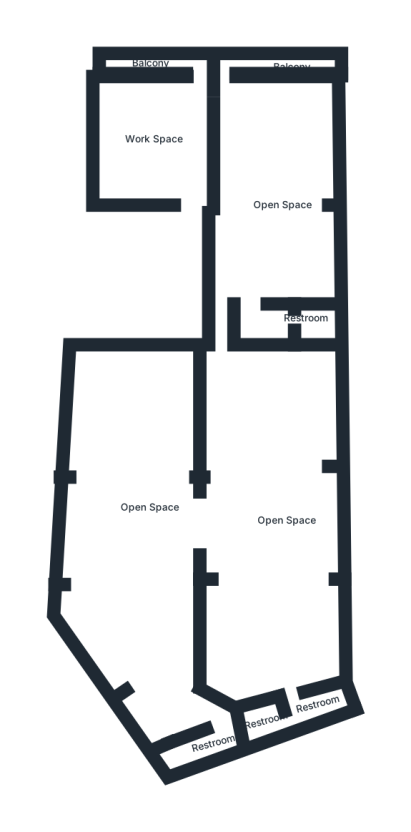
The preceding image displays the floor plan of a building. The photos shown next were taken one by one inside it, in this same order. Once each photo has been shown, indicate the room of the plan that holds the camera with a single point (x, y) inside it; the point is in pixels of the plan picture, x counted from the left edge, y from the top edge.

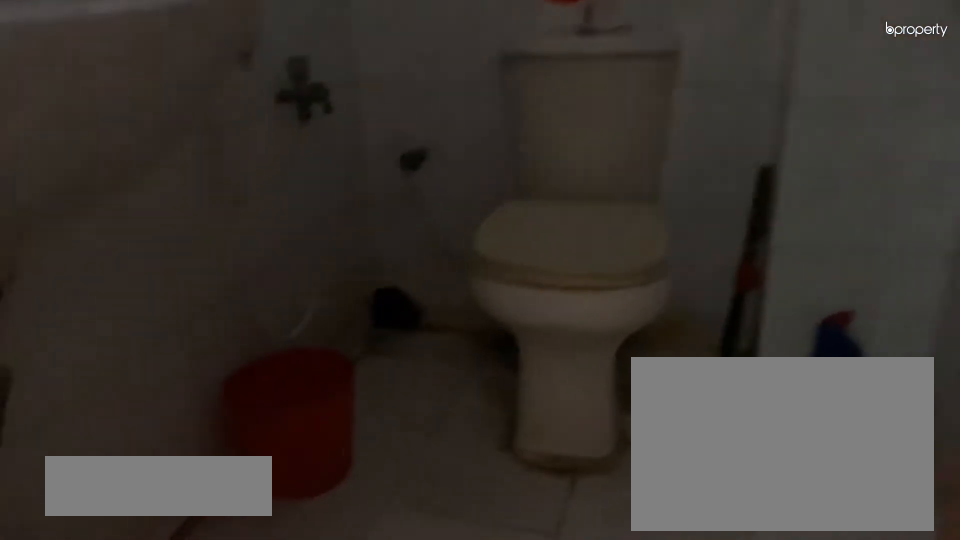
(312, 318)
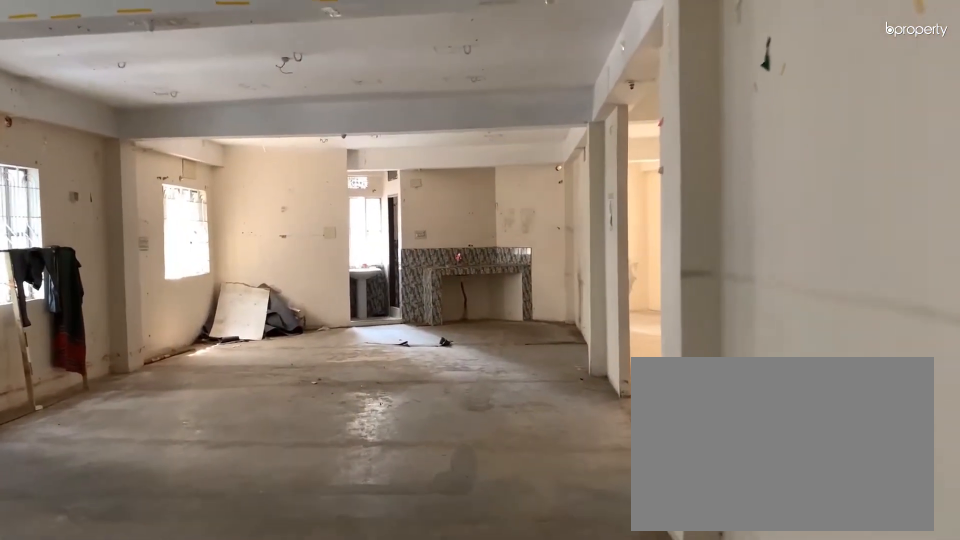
(268, 542)
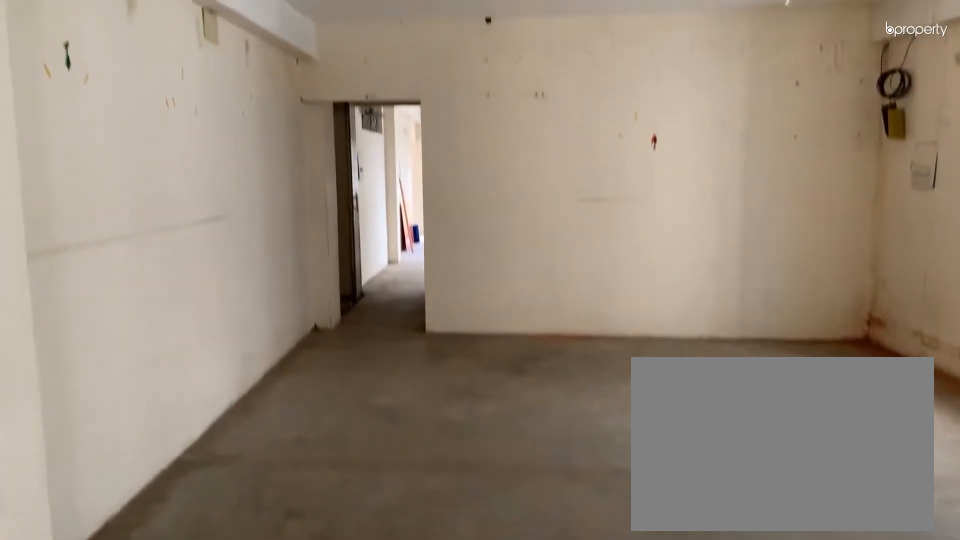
(268, 542)
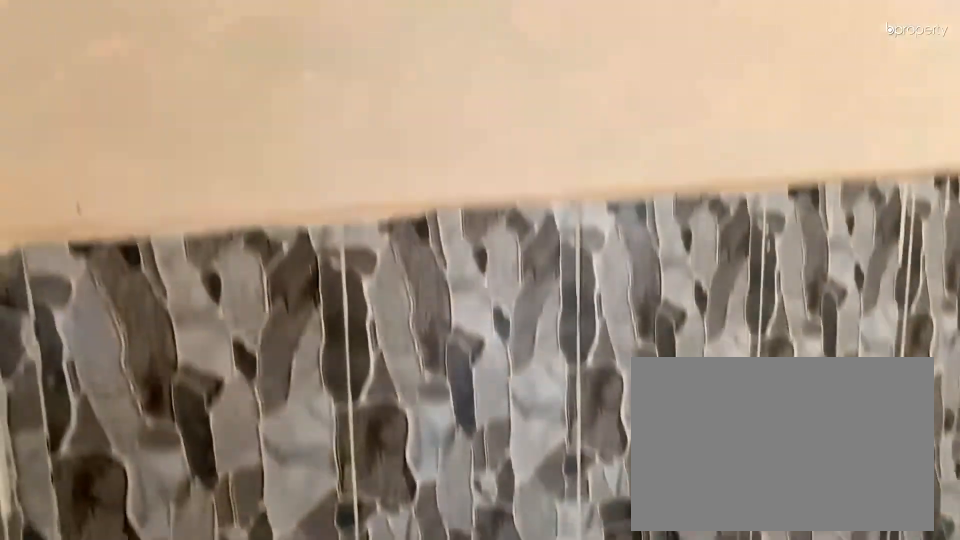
(271, 719)
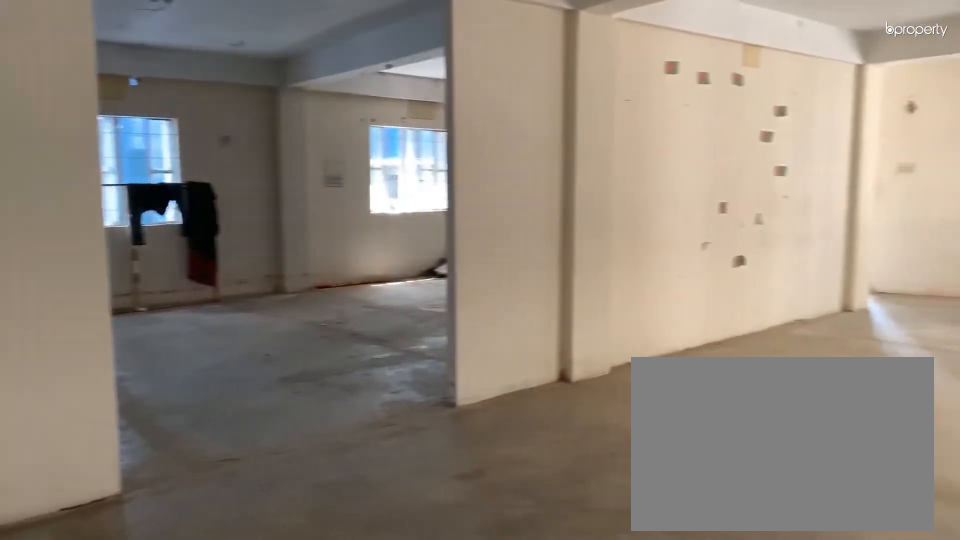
(129, 531)
